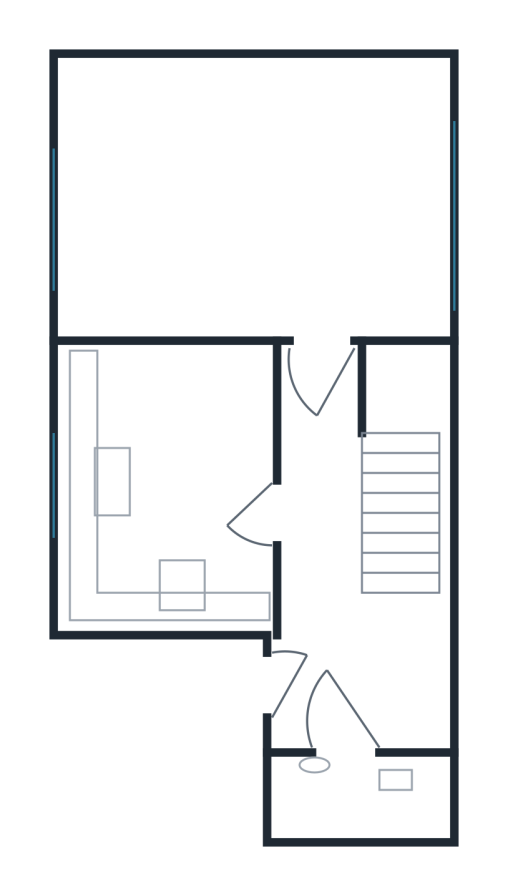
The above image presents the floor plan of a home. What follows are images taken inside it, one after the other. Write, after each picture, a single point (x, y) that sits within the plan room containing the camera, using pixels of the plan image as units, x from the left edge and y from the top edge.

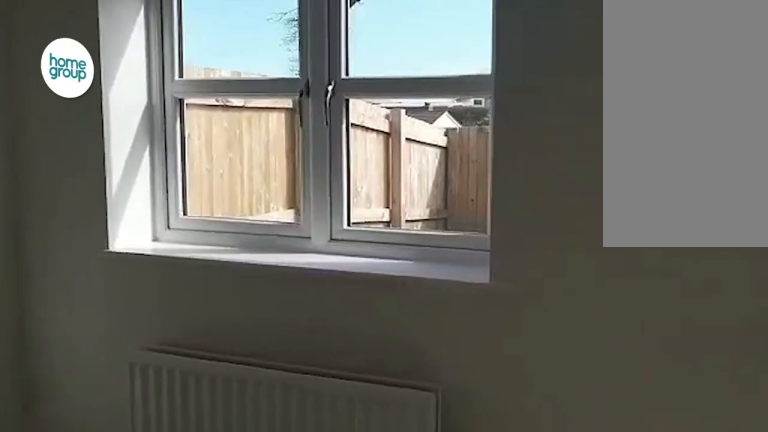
(174, 307)
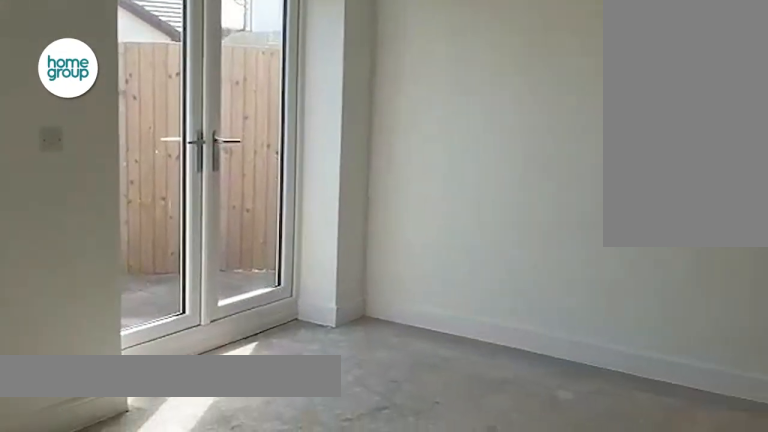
(255, 234)
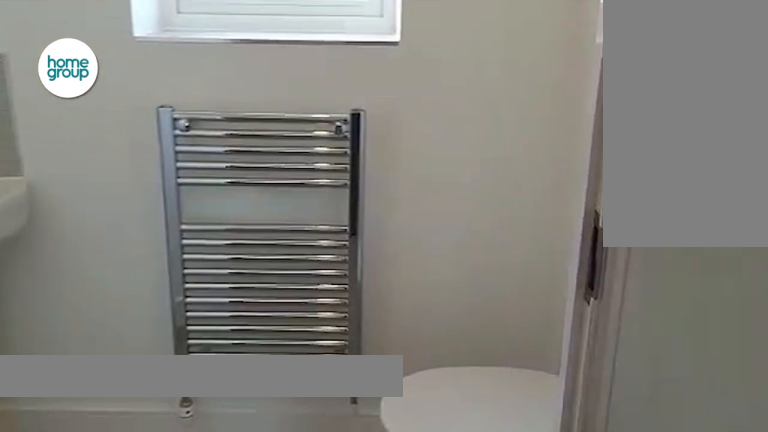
(362, 793)
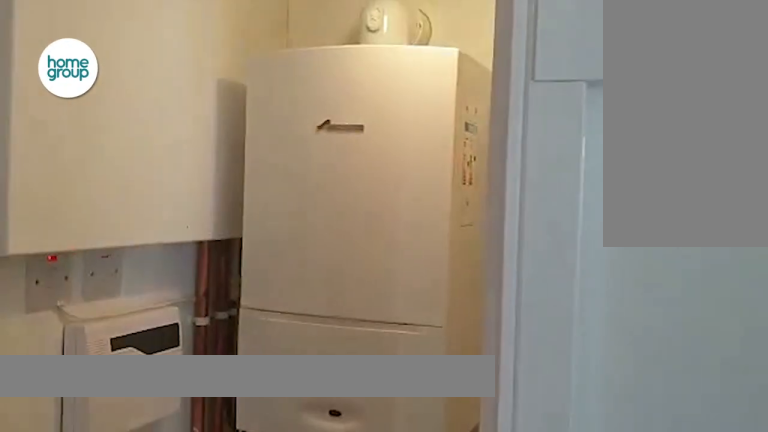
(362, 545)
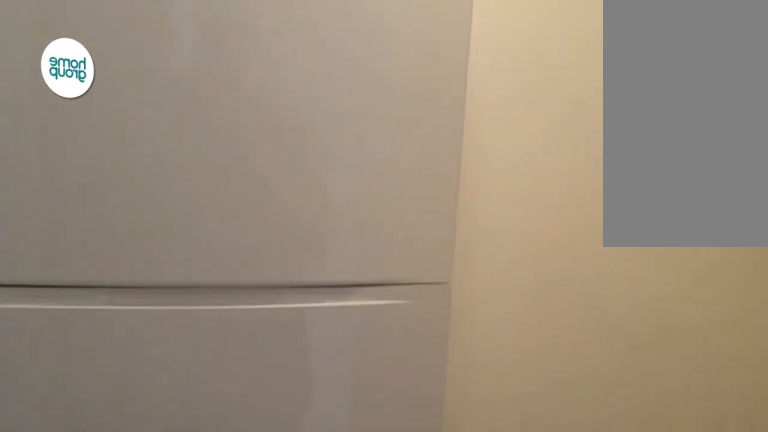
(362, 545)
